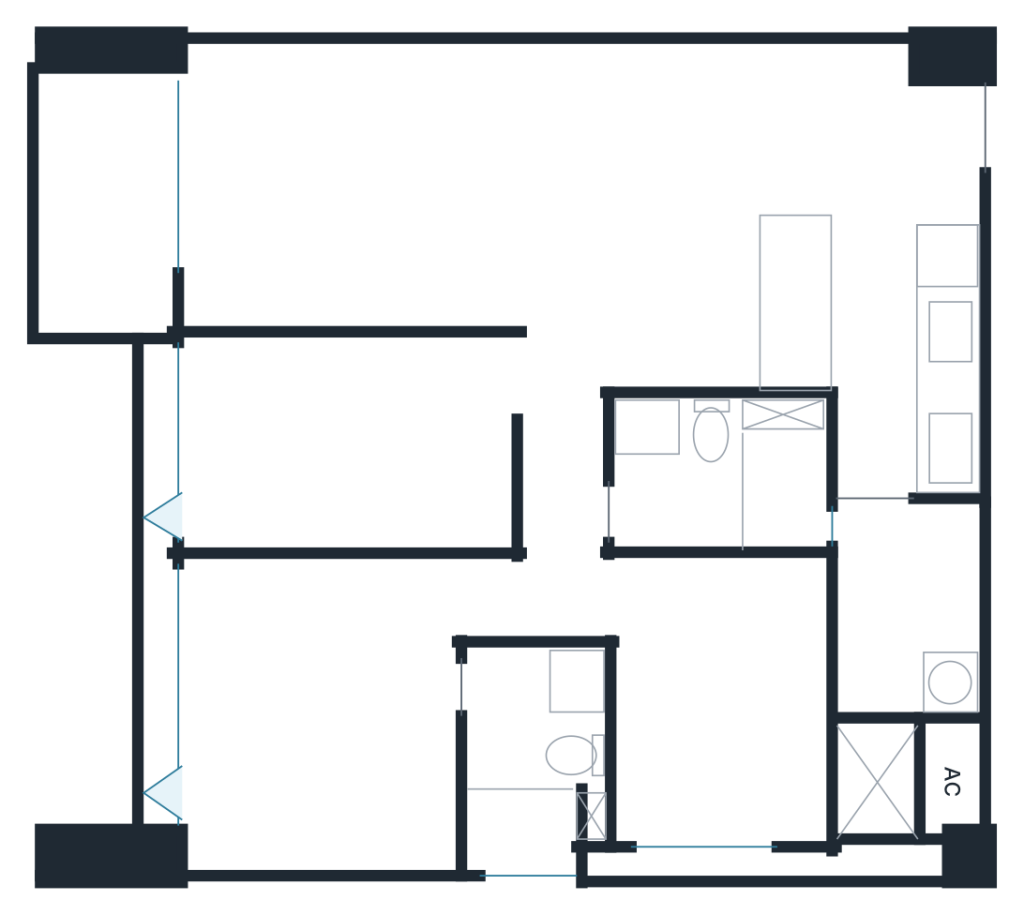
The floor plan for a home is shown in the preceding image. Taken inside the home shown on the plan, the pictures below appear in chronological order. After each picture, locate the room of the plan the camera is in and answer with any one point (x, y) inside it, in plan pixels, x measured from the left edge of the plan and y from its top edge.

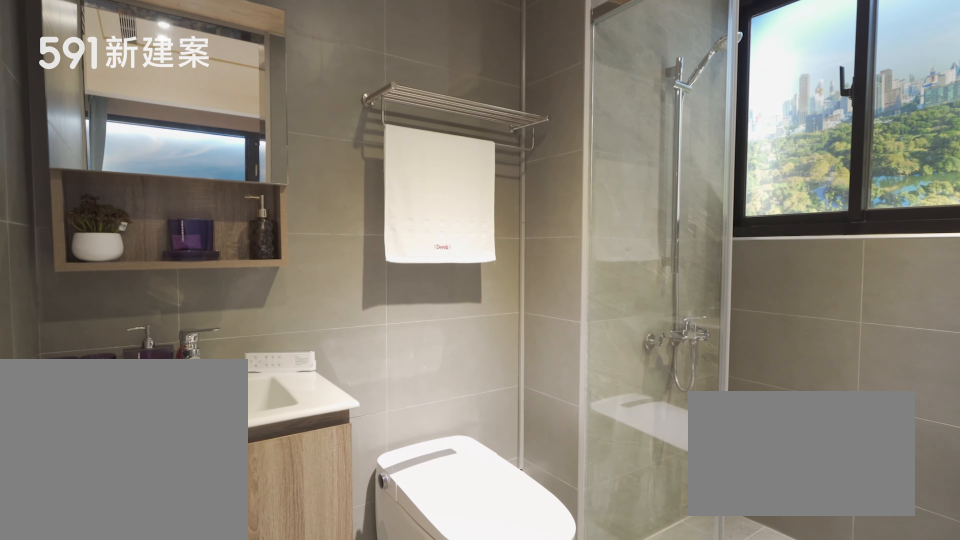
(536, 759)
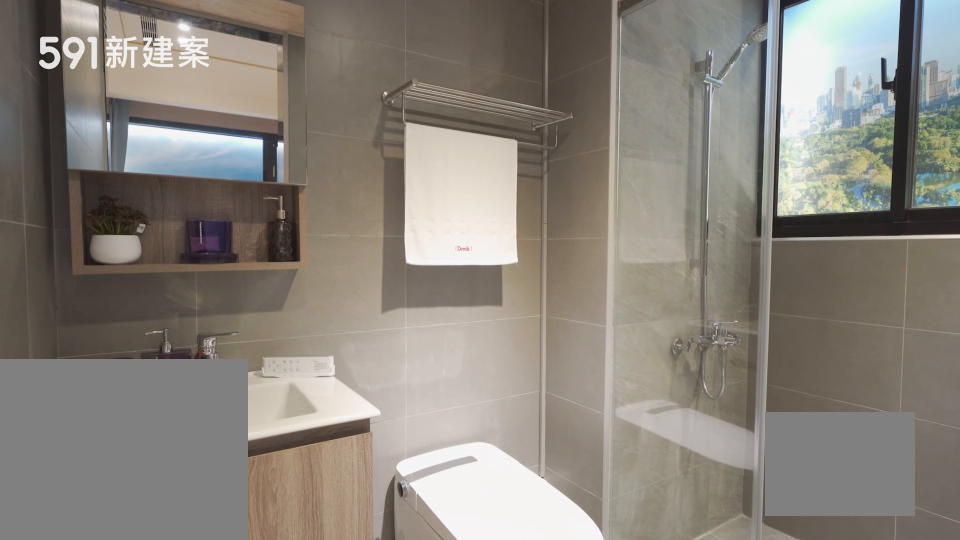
(536, 759)
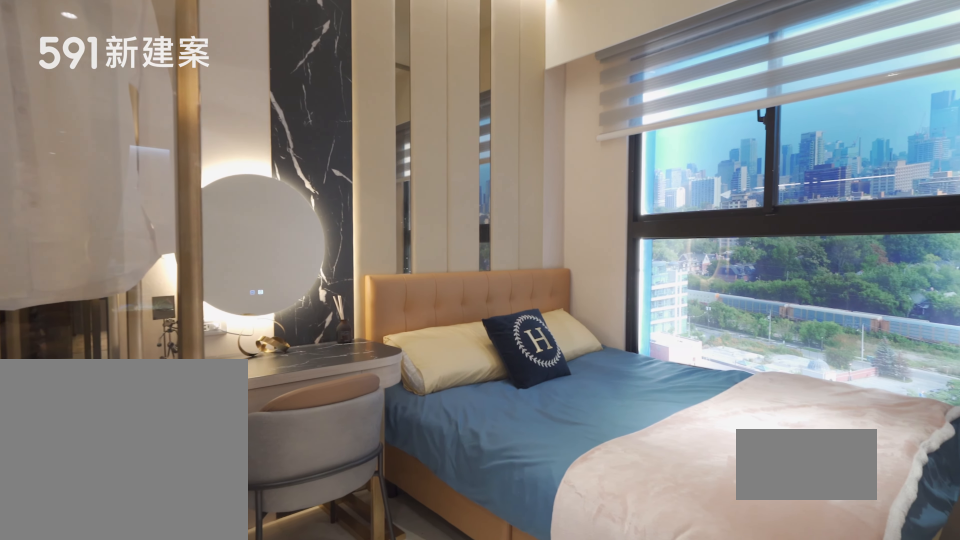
(719, 707)
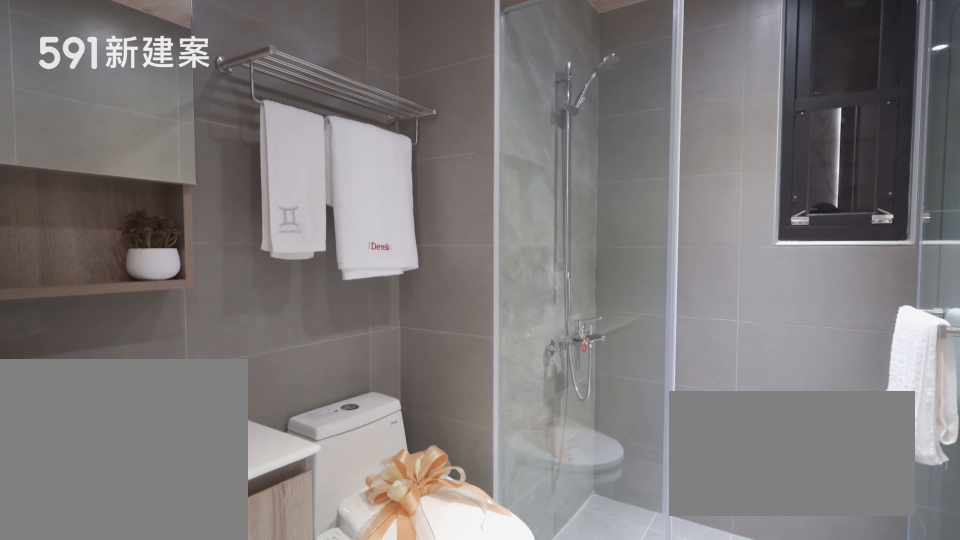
(718, 473)
